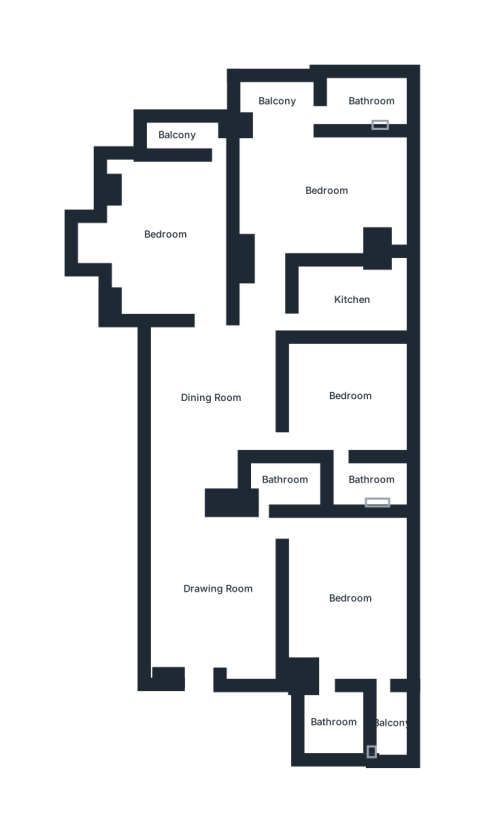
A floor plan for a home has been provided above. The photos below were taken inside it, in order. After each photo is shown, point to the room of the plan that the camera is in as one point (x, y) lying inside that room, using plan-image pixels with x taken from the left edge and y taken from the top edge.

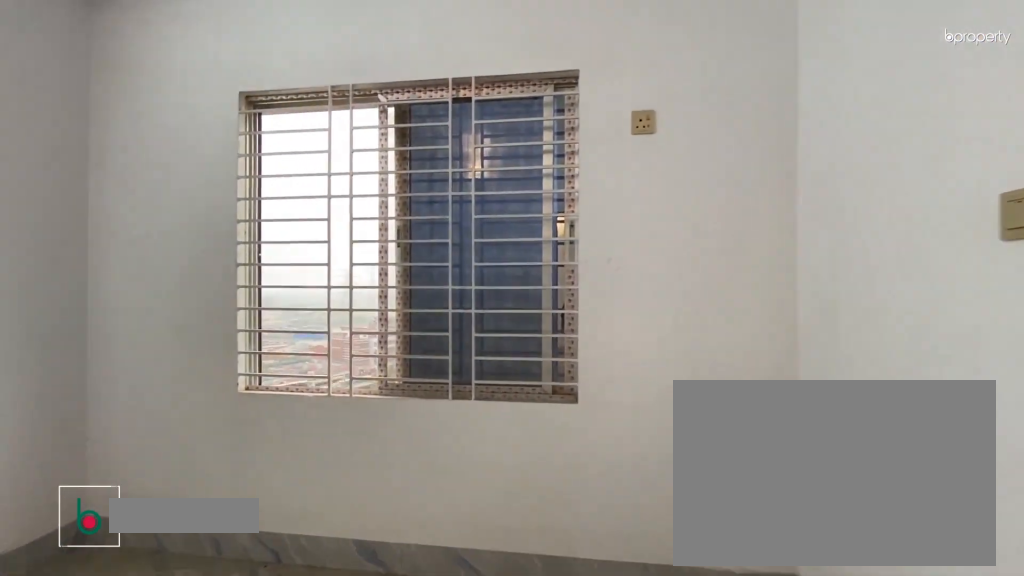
(351, 399)
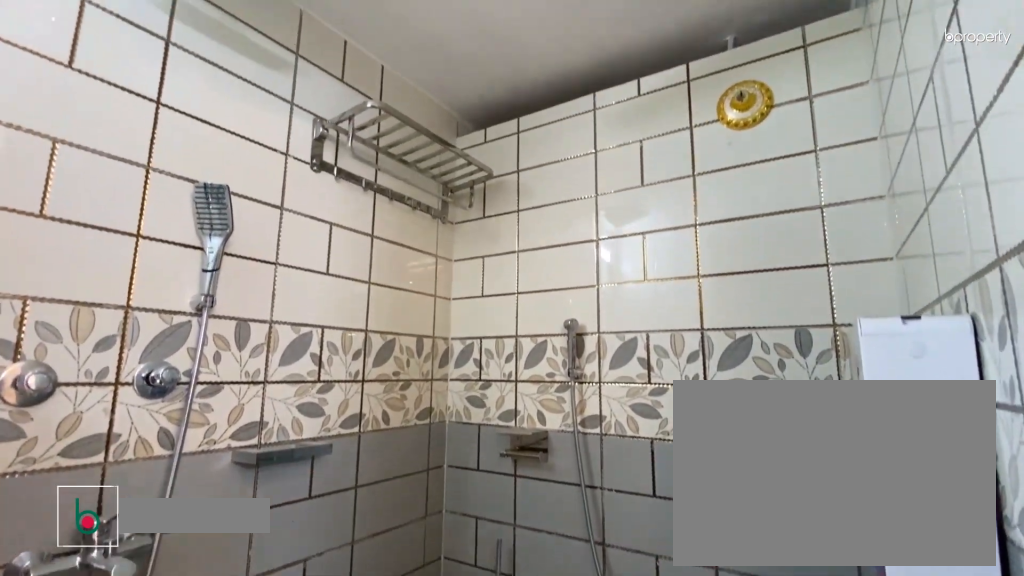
(286, 480)
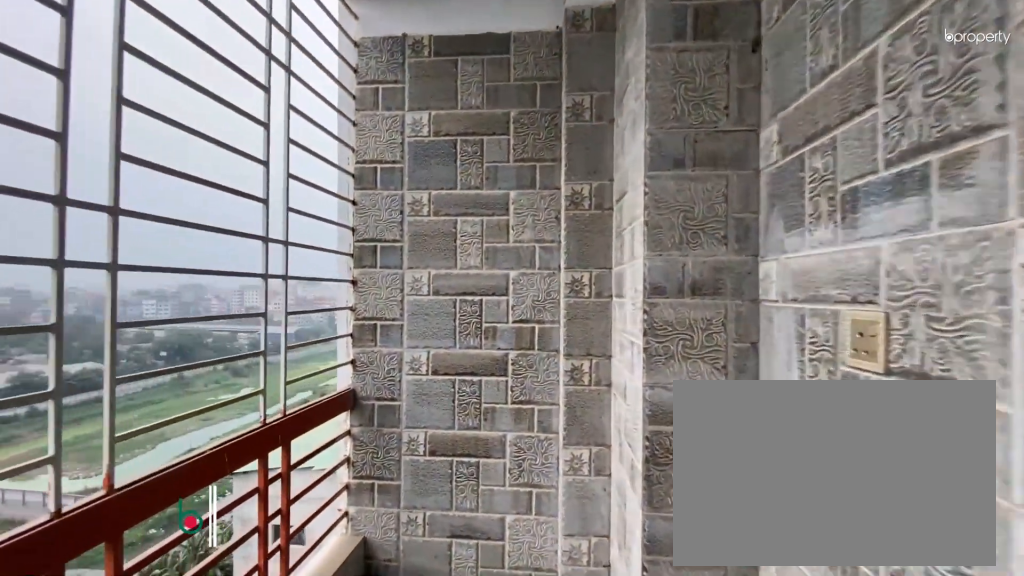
(388, 720)
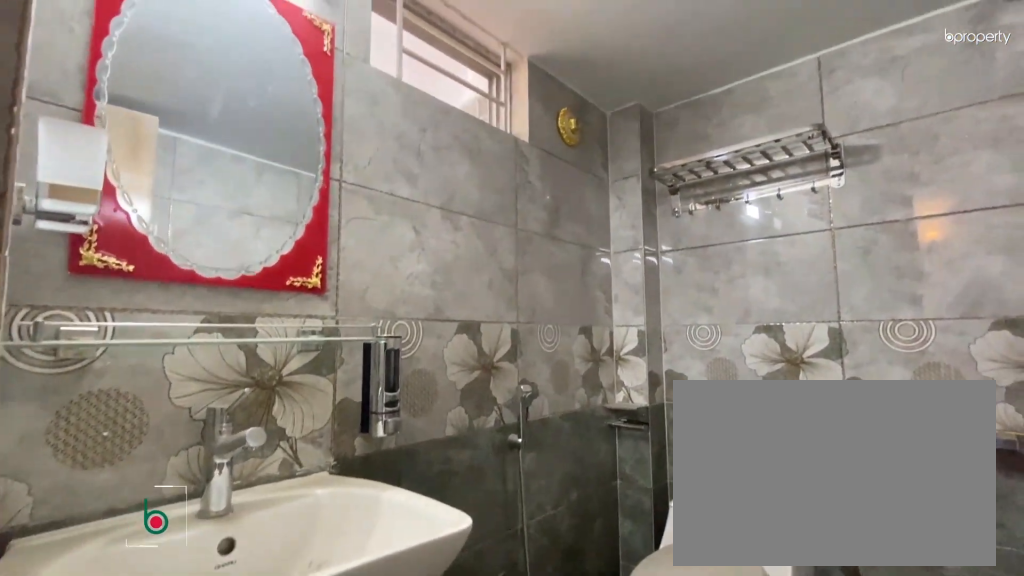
(336, 721)
